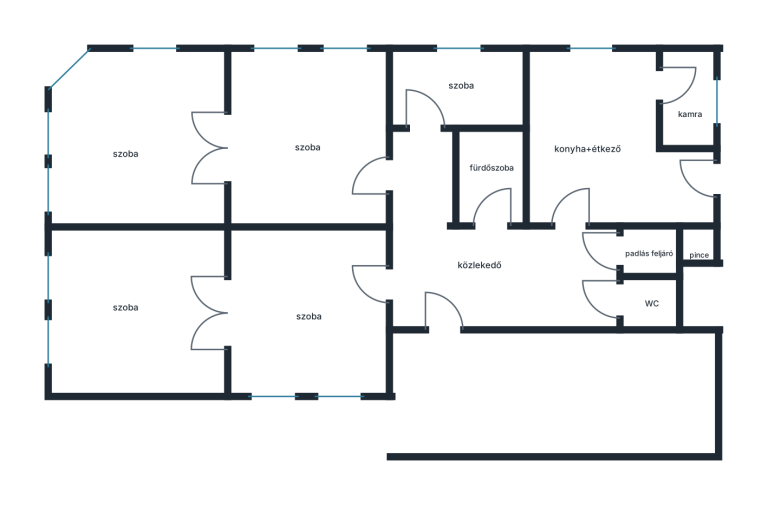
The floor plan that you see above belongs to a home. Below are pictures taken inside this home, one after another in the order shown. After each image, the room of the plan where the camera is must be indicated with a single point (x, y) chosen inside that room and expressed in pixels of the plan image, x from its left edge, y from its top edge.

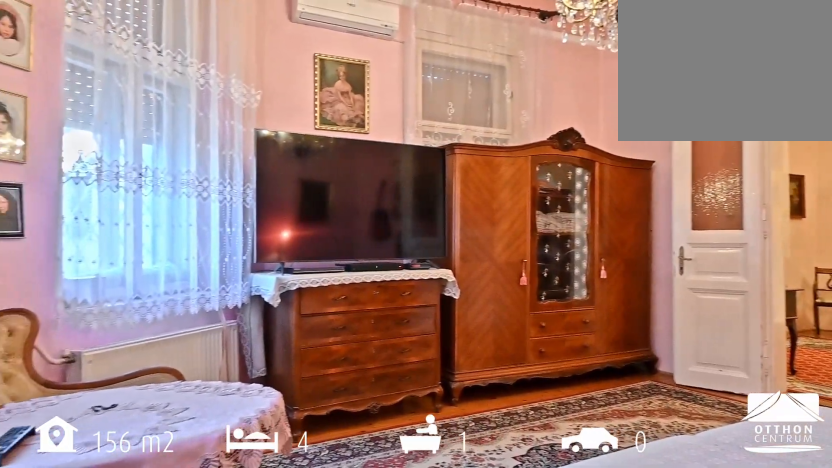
(137, 146)
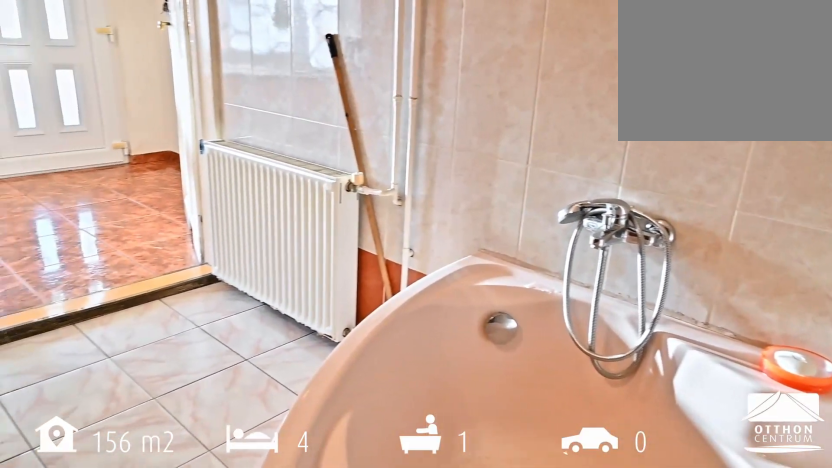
(492, 176)
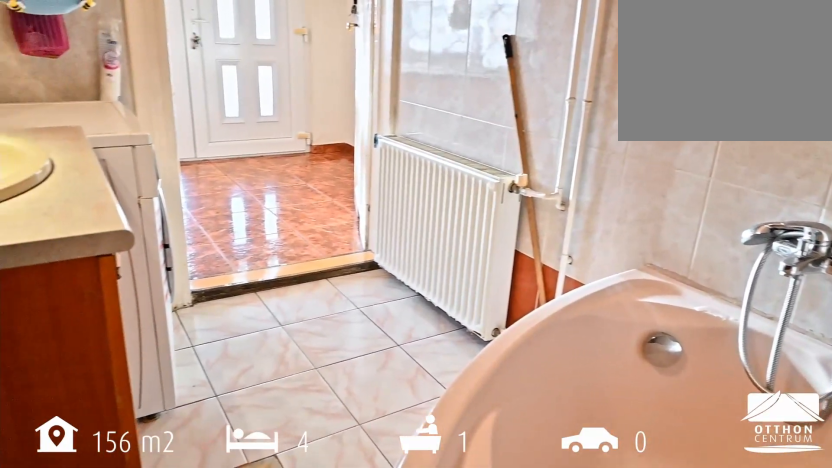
(492, 176)
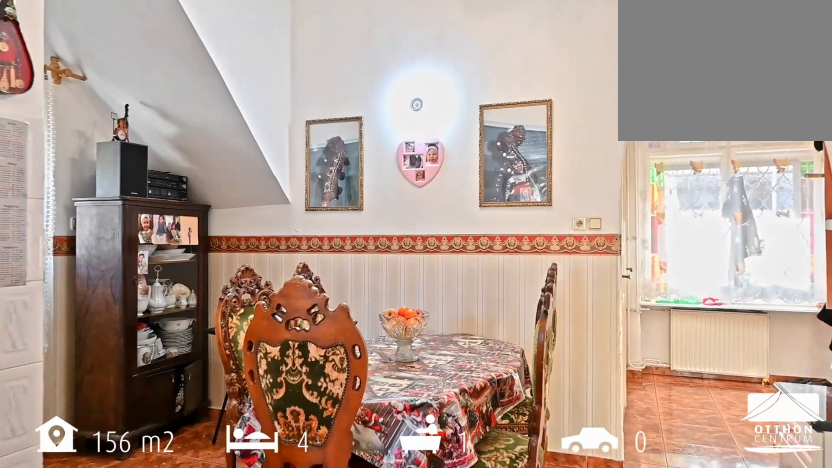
(588, 150)
